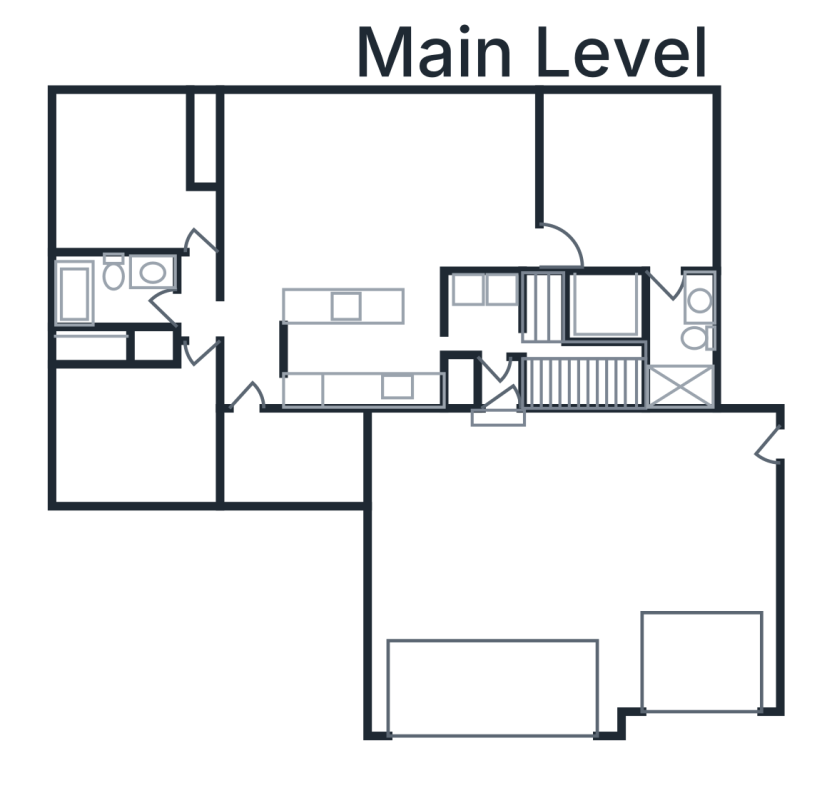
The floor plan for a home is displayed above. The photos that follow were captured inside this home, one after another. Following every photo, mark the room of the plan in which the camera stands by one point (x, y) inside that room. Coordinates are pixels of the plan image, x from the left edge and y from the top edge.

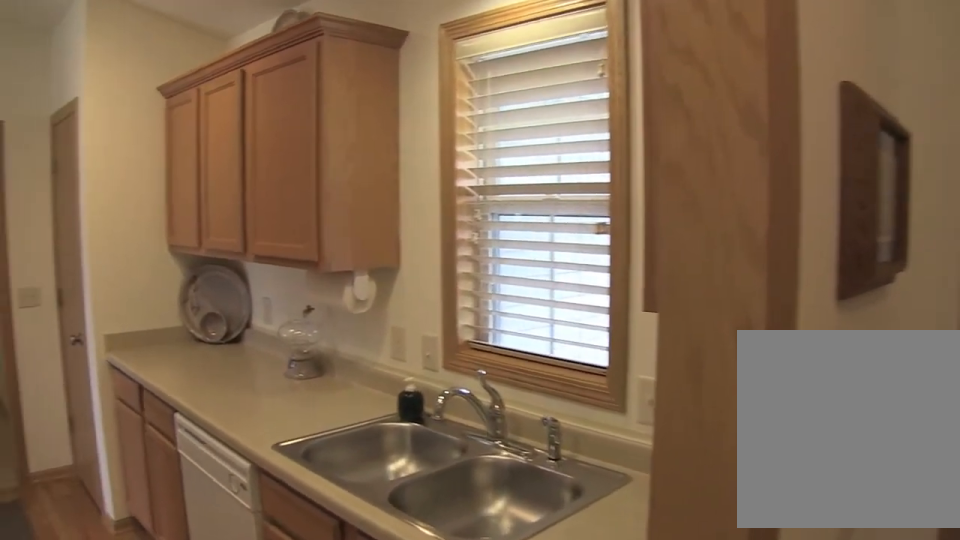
(363, 351)
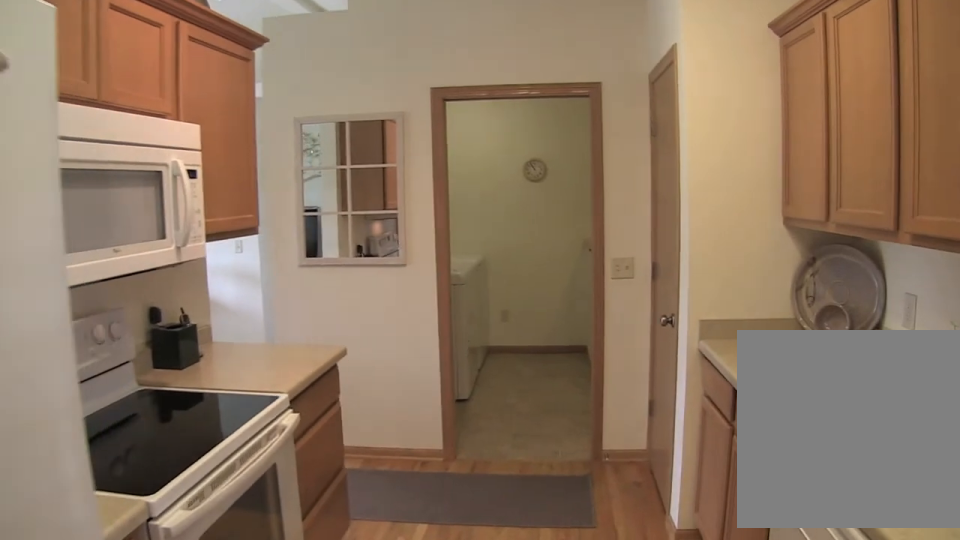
(363, 351)
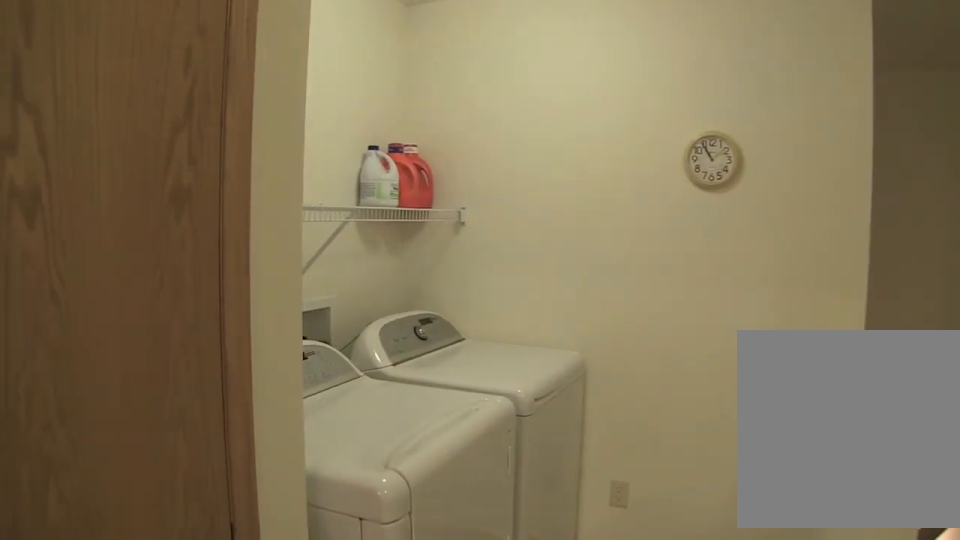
(487, 332)
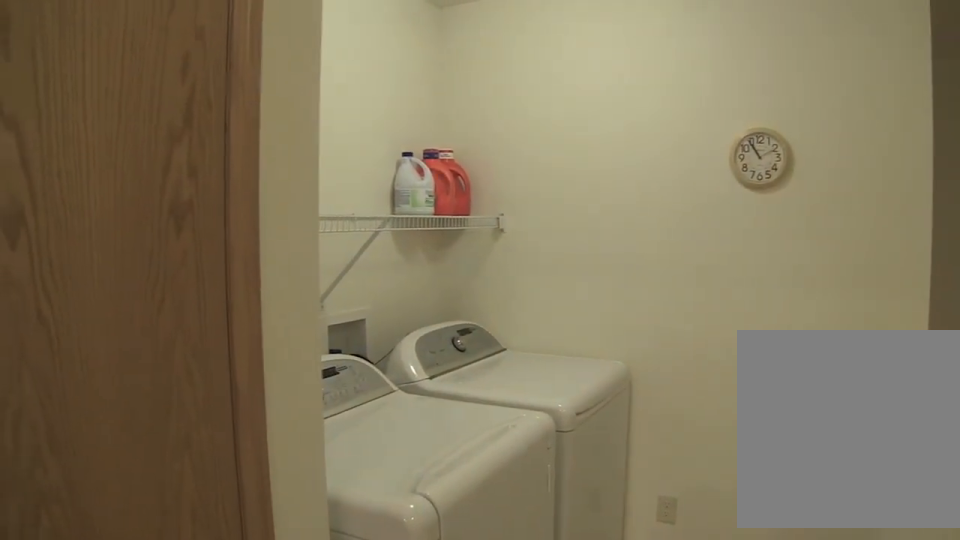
(487, 332)
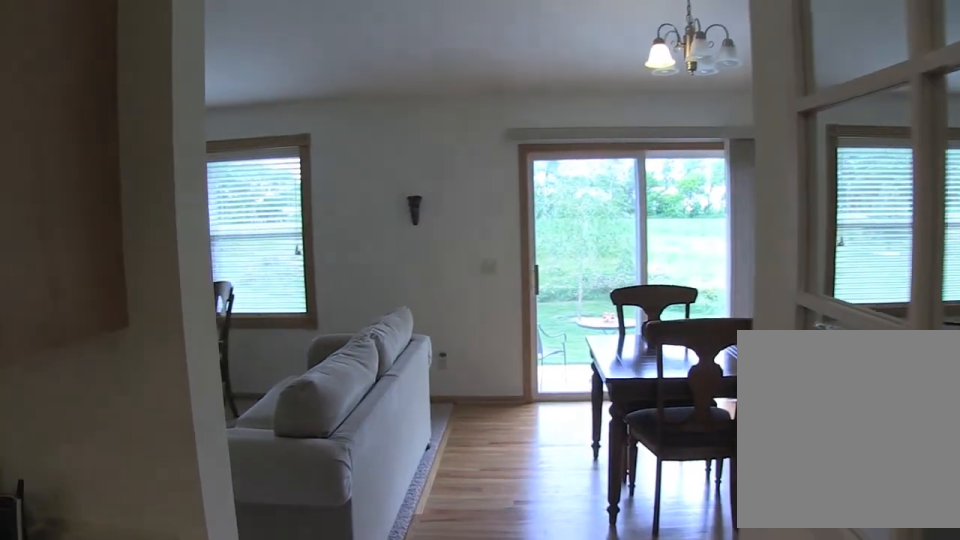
(488, 181)
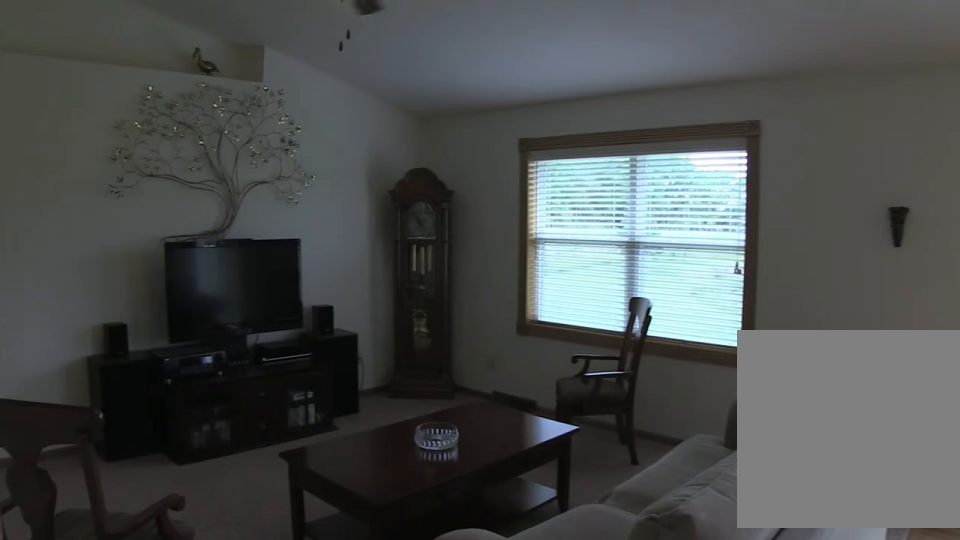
(334, 190)
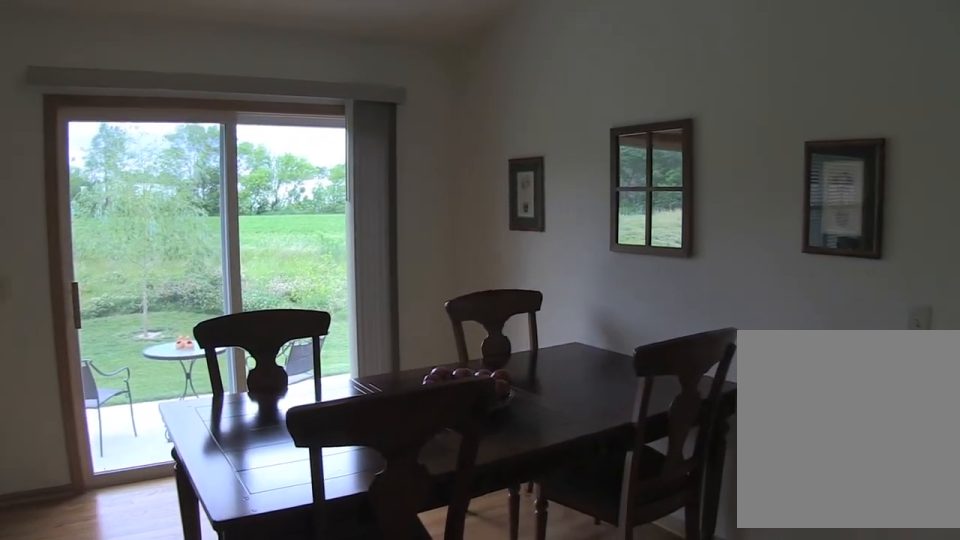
(488, 184)
